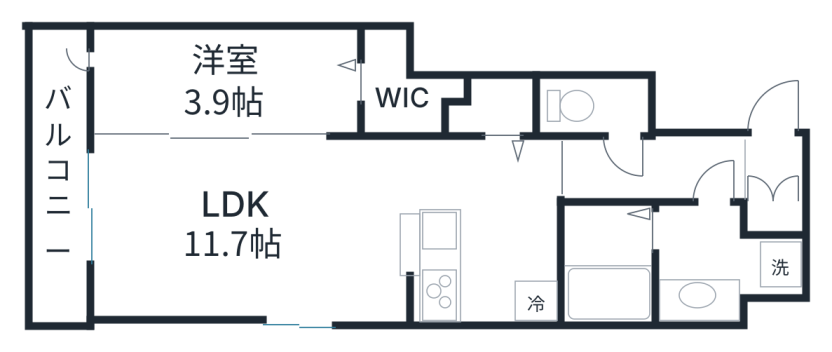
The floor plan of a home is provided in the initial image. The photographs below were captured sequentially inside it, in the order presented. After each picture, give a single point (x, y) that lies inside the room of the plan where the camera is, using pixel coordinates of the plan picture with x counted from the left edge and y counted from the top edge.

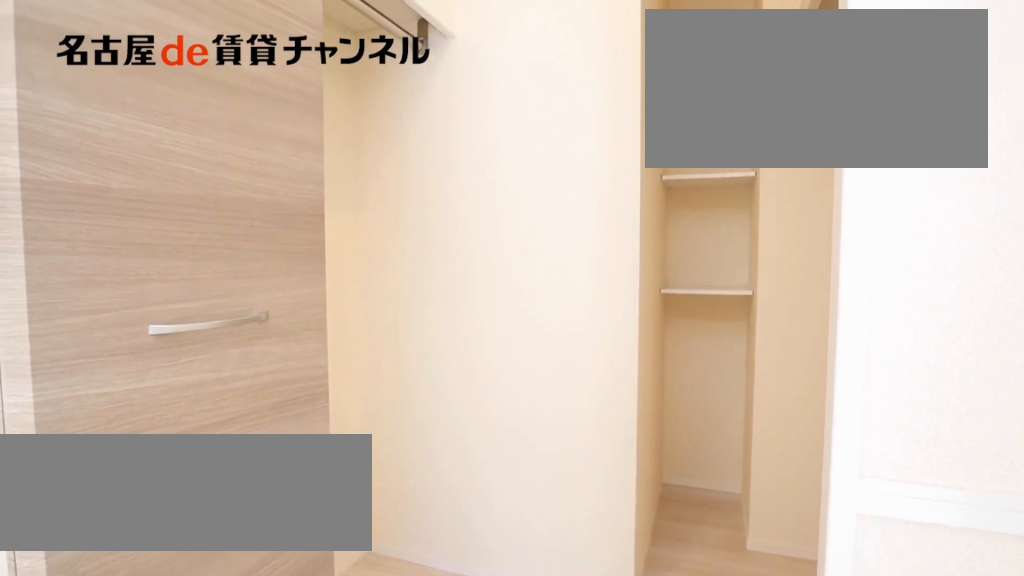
(400, 92)
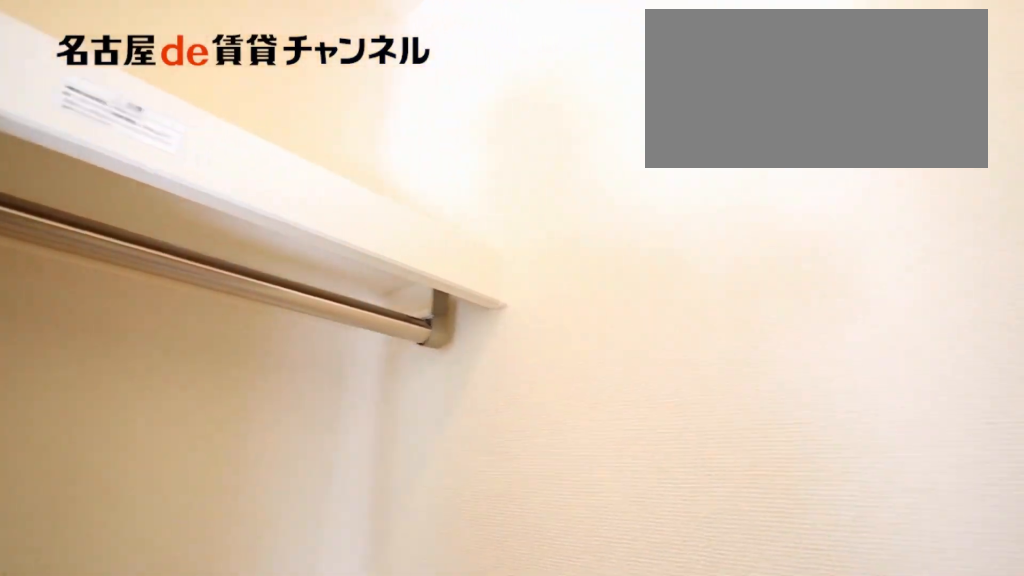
(400, 92)
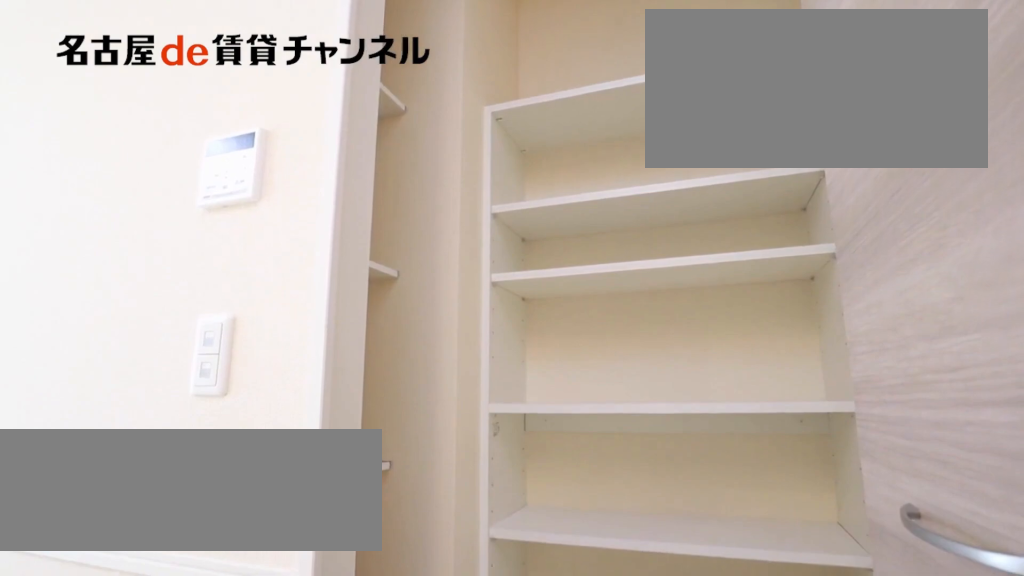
(490, 111)
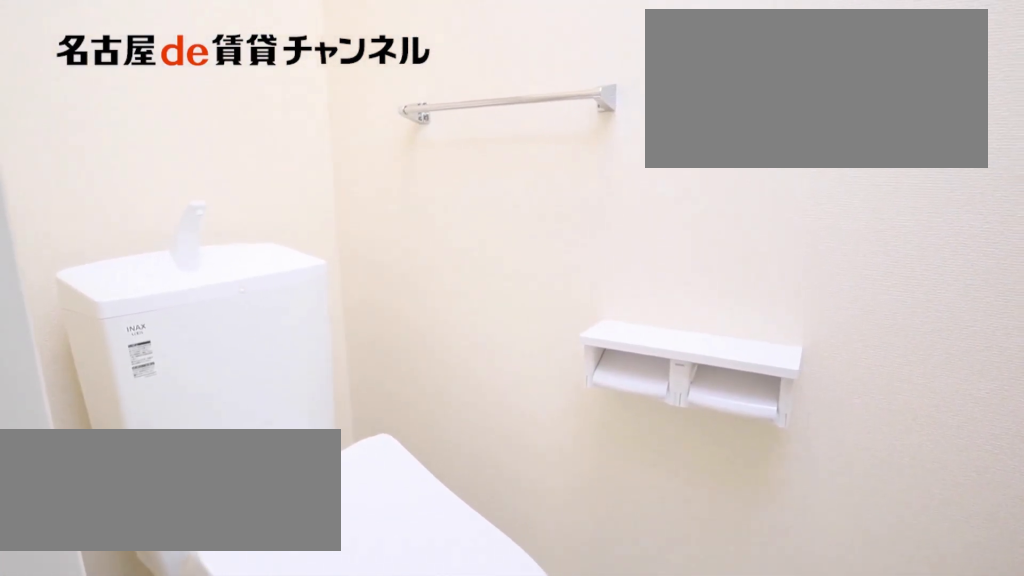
(596, 106)
